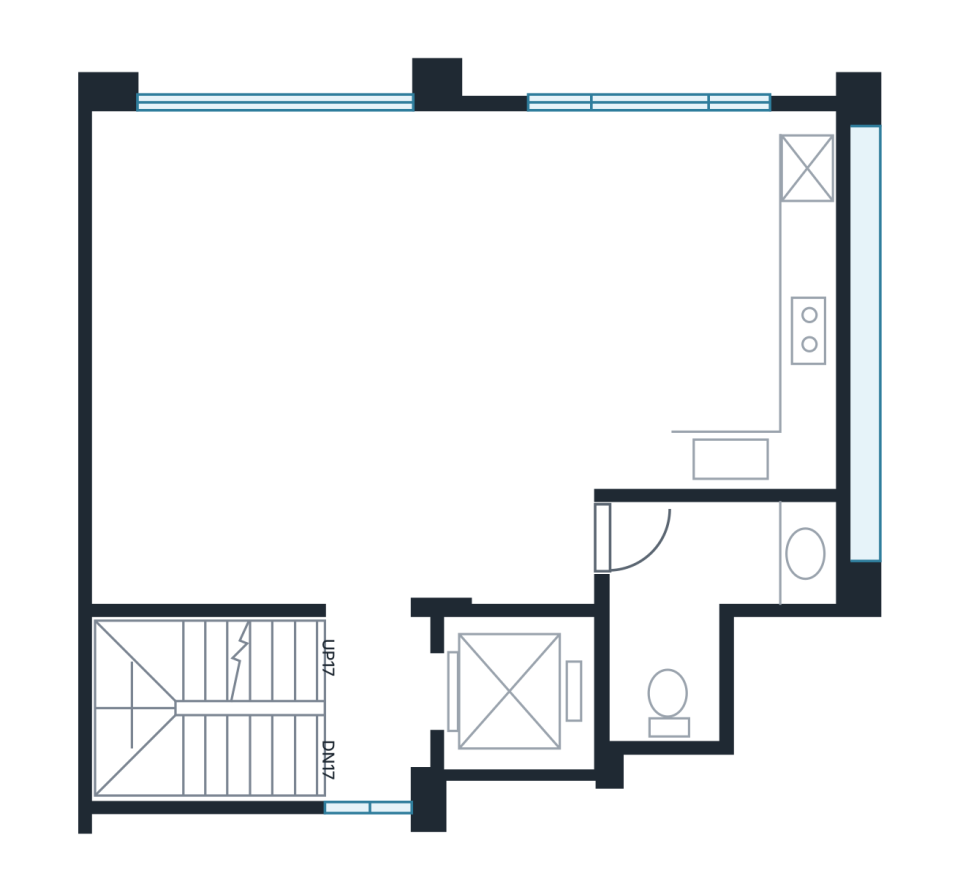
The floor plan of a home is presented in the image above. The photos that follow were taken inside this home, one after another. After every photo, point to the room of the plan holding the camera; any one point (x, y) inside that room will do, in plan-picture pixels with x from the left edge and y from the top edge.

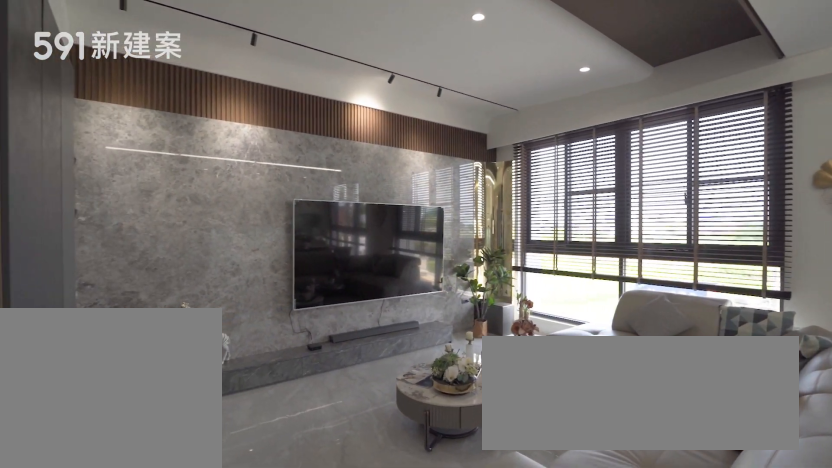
(341, 359)
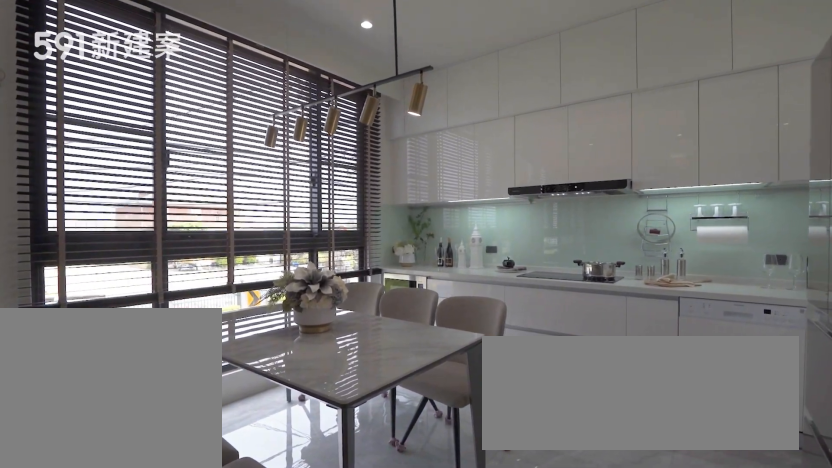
(713, 299)
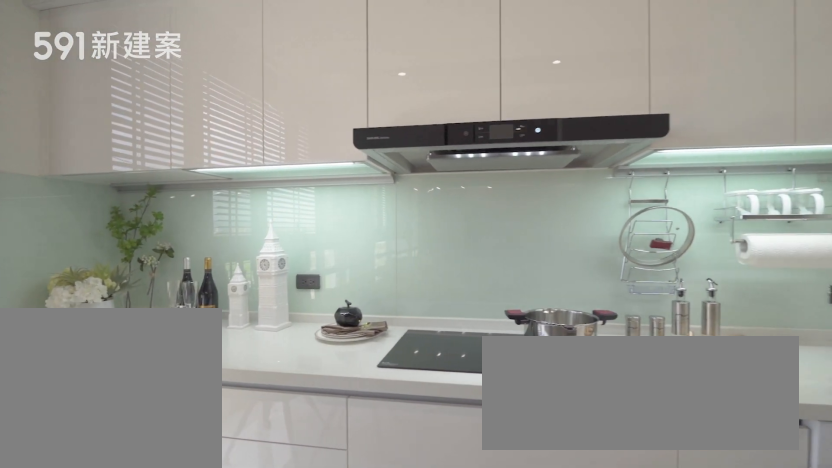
(713, 299)
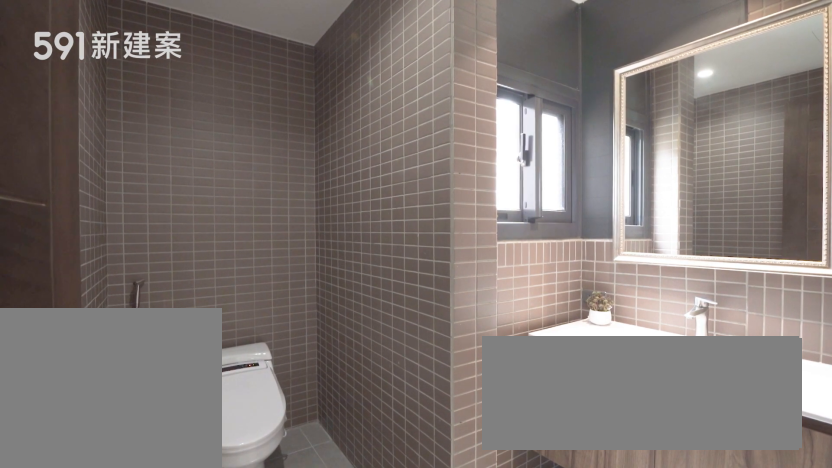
(702, 601)
